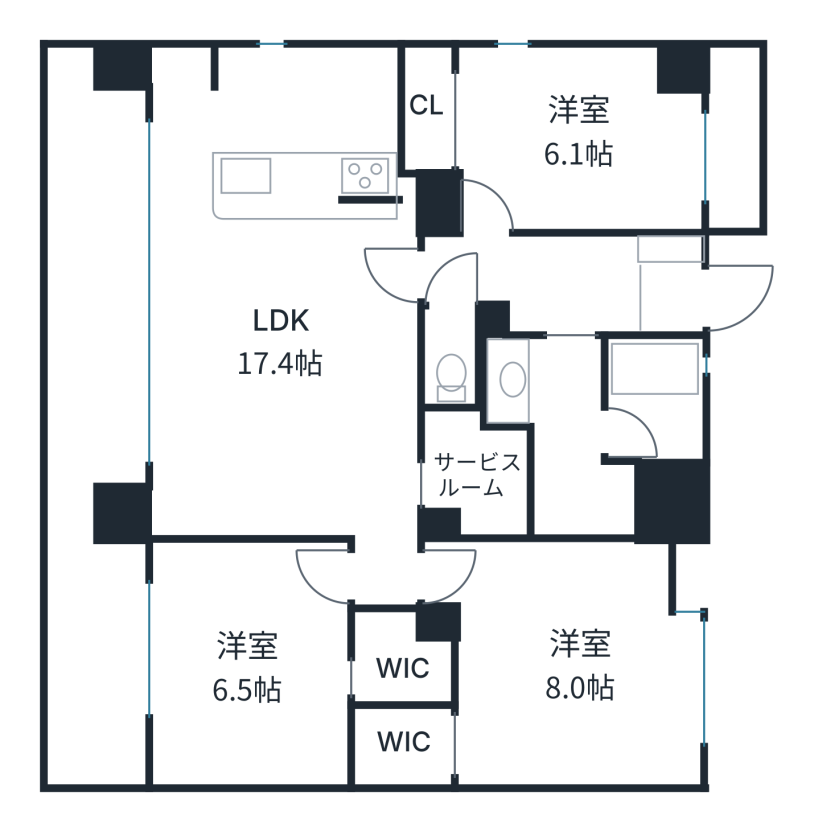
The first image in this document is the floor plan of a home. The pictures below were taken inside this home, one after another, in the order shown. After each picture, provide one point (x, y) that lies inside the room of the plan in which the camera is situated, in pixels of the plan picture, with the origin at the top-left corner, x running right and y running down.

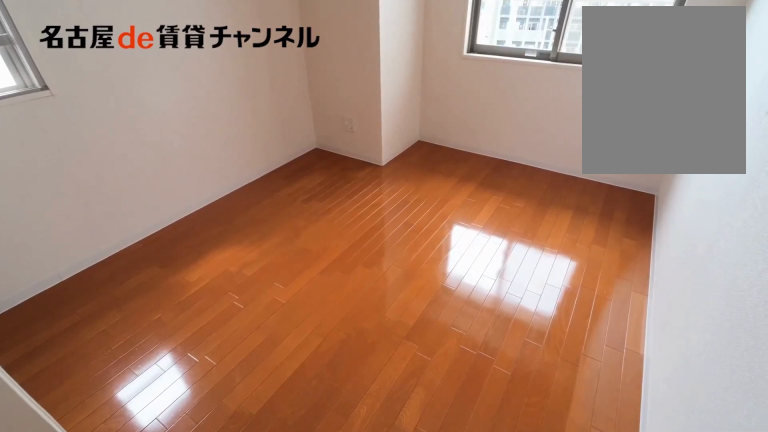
(551, 138)
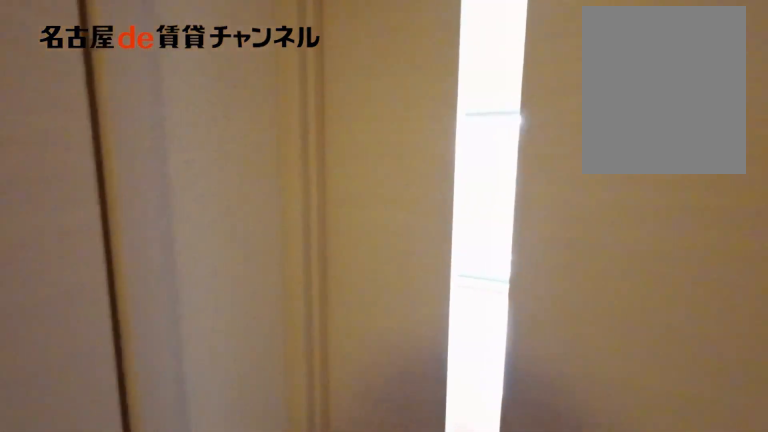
(551, 138)
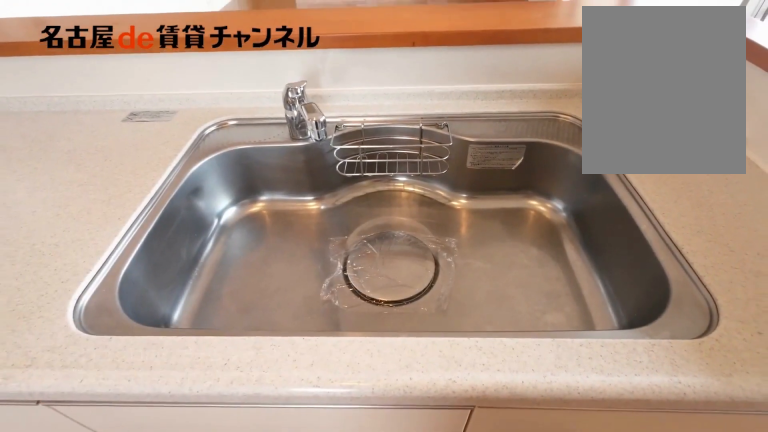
(280, 291)
